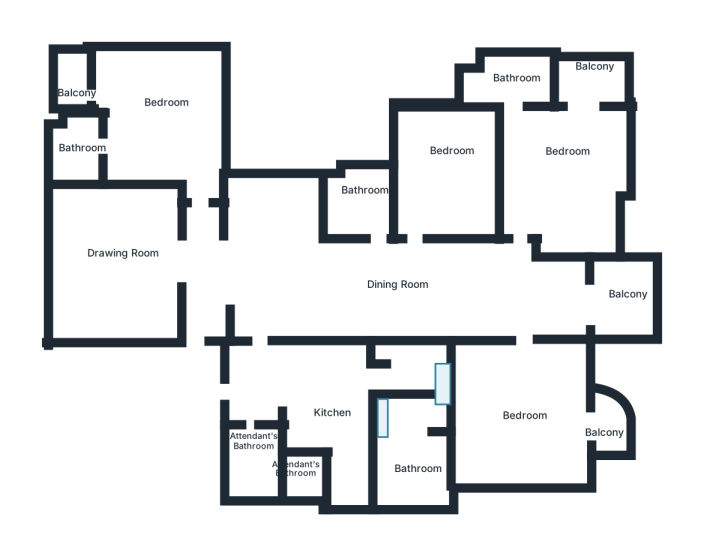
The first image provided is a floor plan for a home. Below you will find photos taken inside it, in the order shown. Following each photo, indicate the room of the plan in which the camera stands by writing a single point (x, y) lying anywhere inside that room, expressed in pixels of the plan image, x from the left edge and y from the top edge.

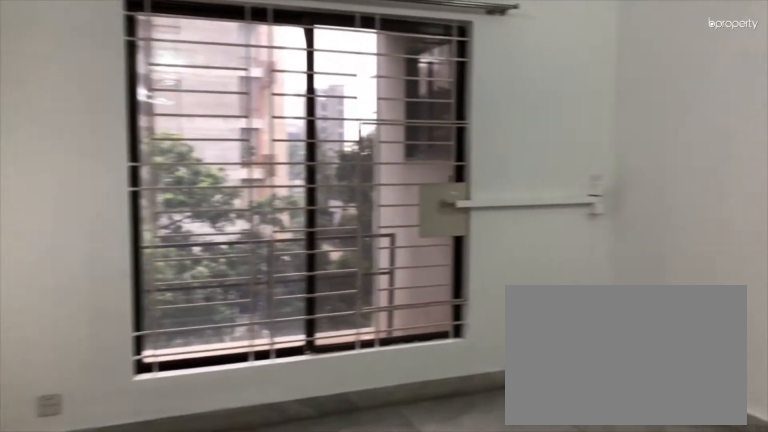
(452, 170)
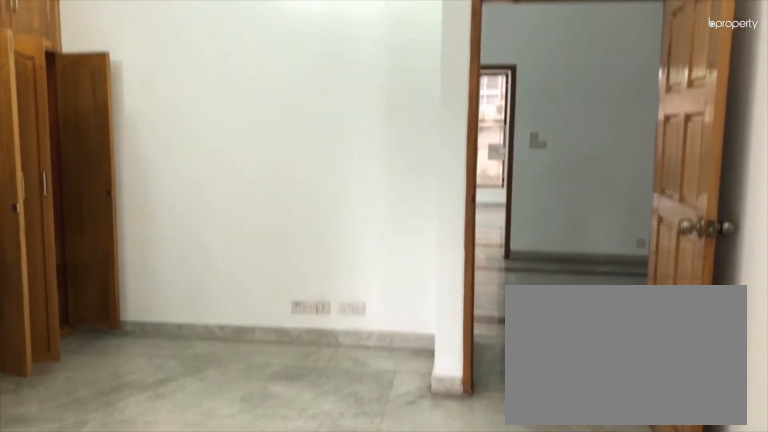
(574, 148)
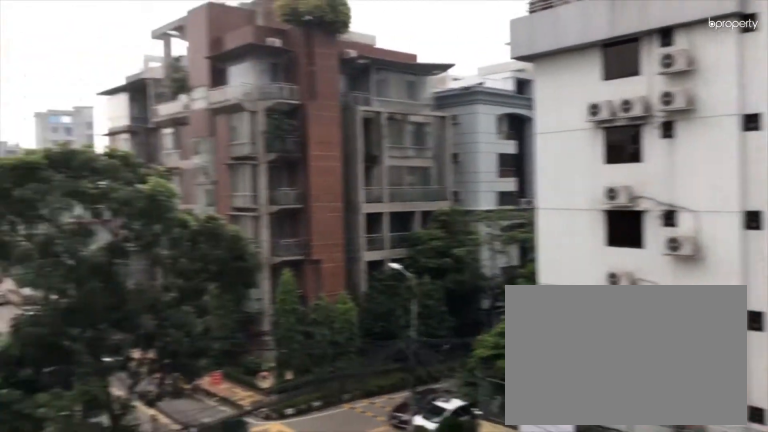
(595, 70)
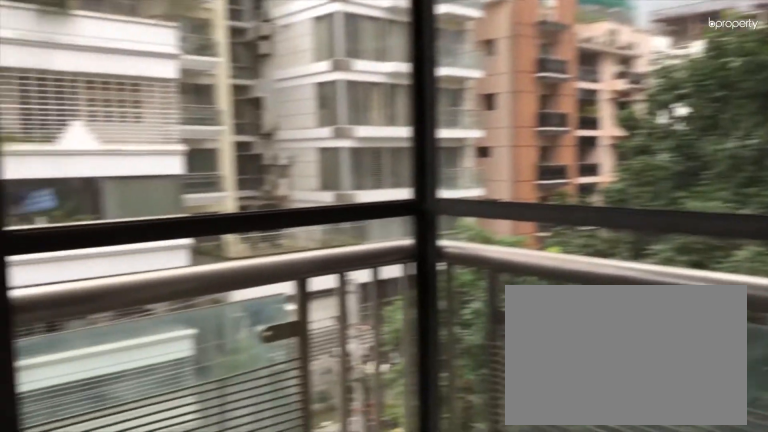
(623, 296)
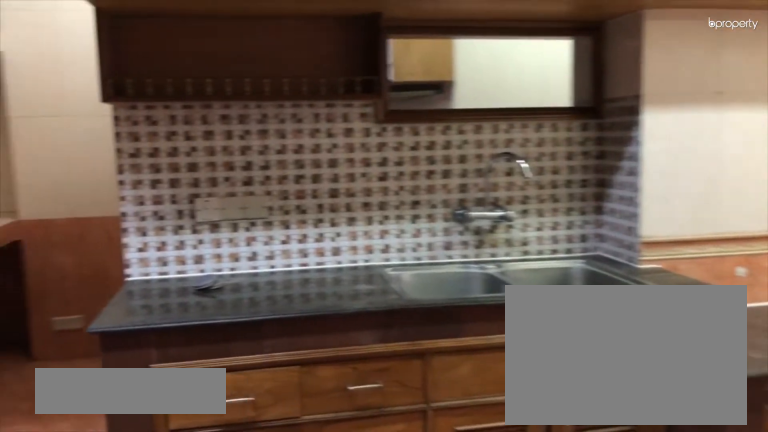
(324, 395)
